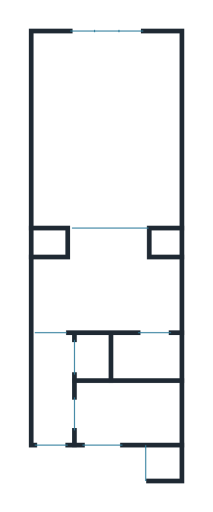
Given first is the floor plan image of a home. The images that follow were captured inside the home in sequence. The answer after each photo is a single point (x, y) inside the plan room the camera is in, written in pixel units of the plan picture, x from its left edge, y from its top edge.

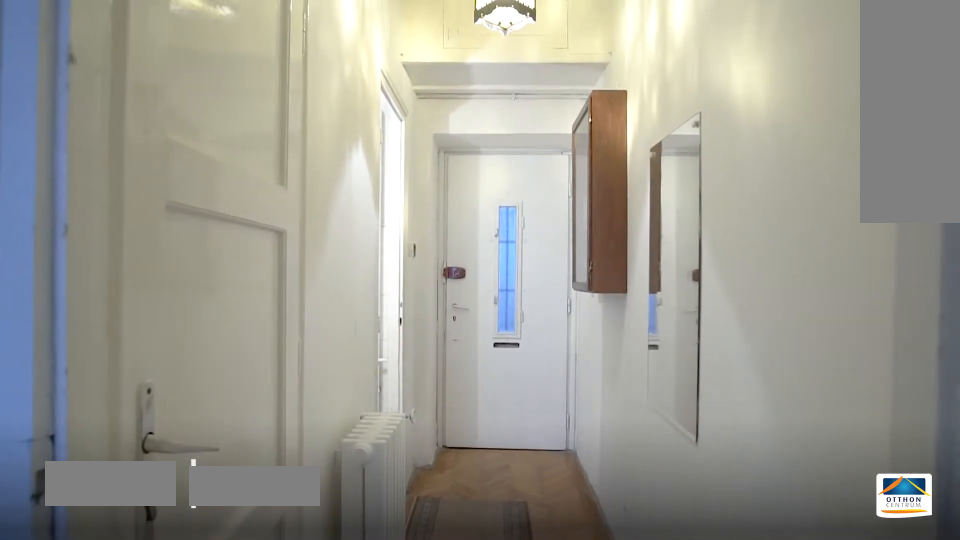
(52, 394)
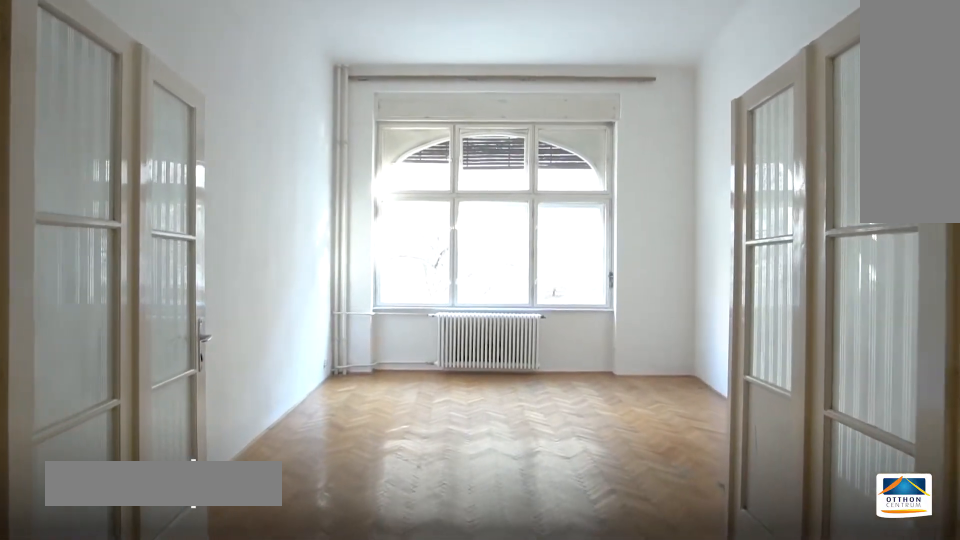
(111, 132)
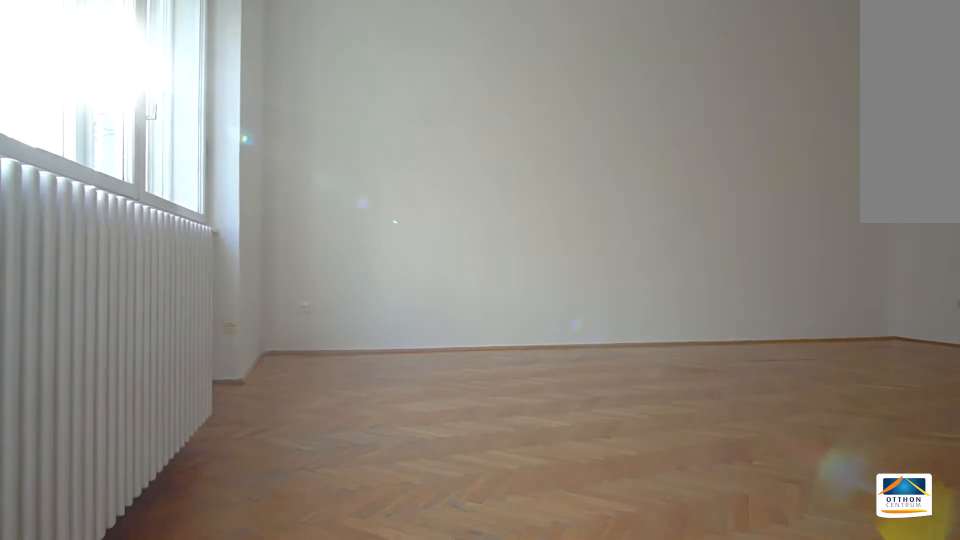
(110, 132)
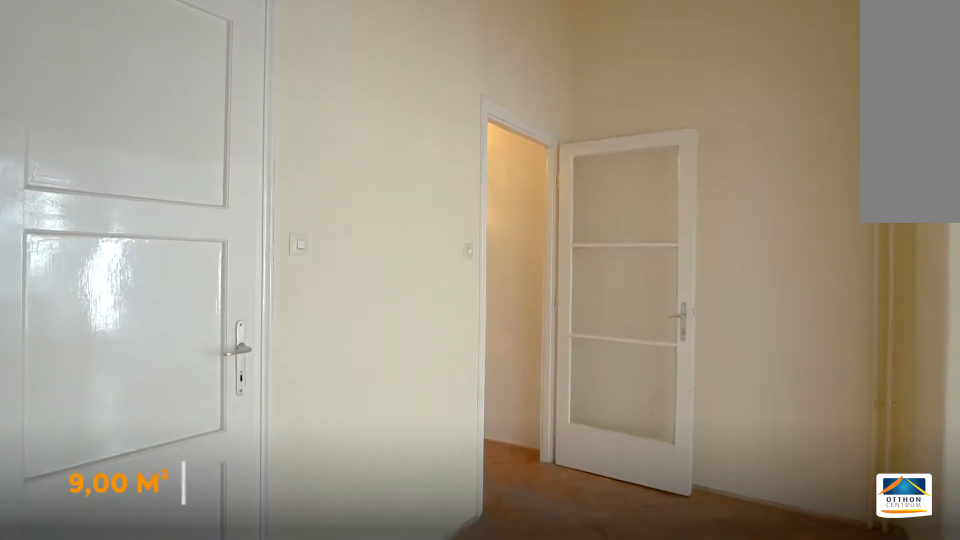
(110, 289)
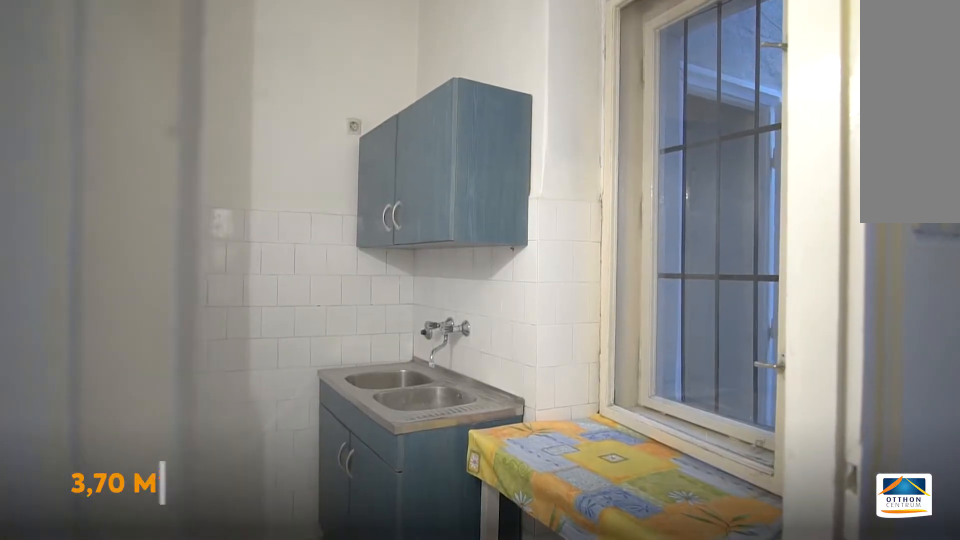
(125, 412)
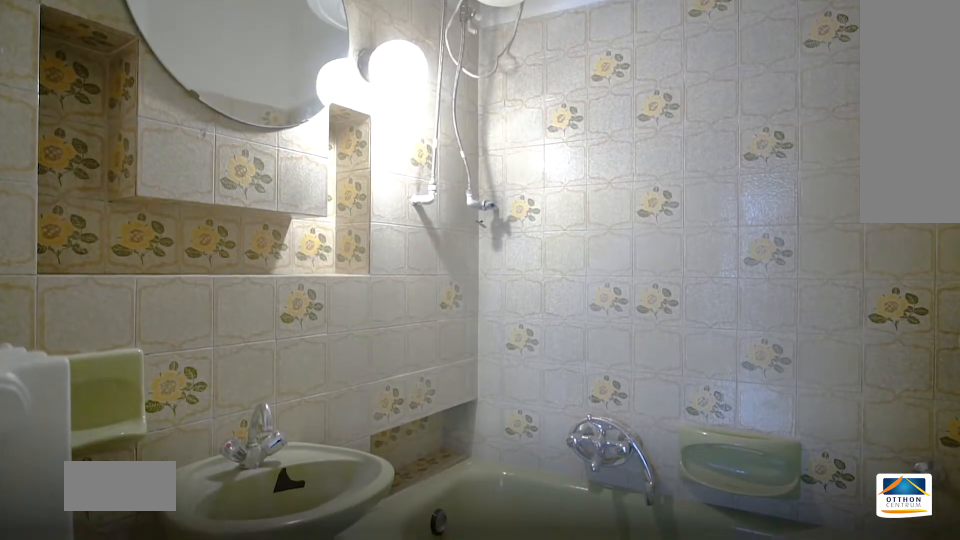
(146, 353)
